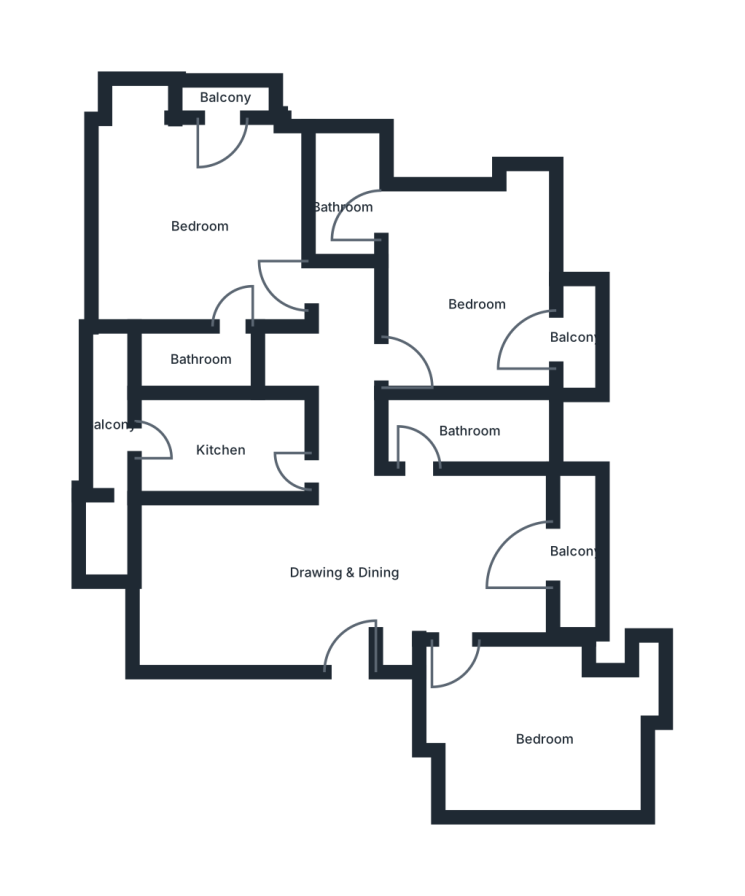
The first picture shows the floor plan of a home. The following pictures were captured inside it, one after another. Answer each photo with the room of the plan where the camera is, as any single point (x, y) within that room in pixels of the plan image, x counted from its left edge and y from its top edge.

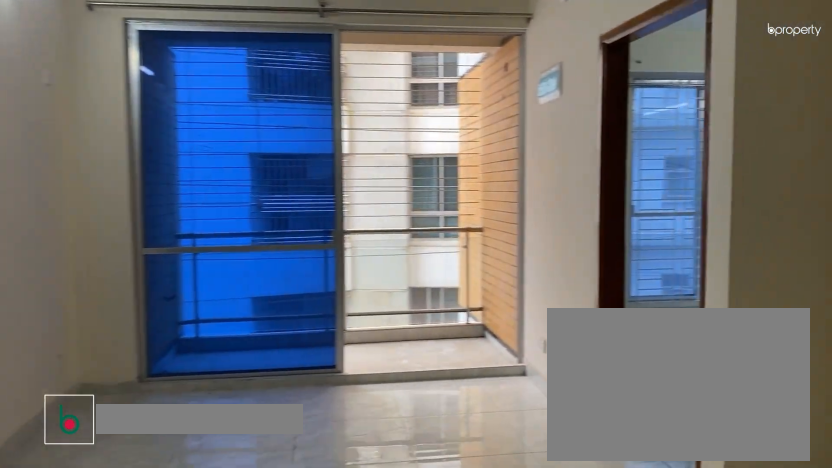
(348, 573)
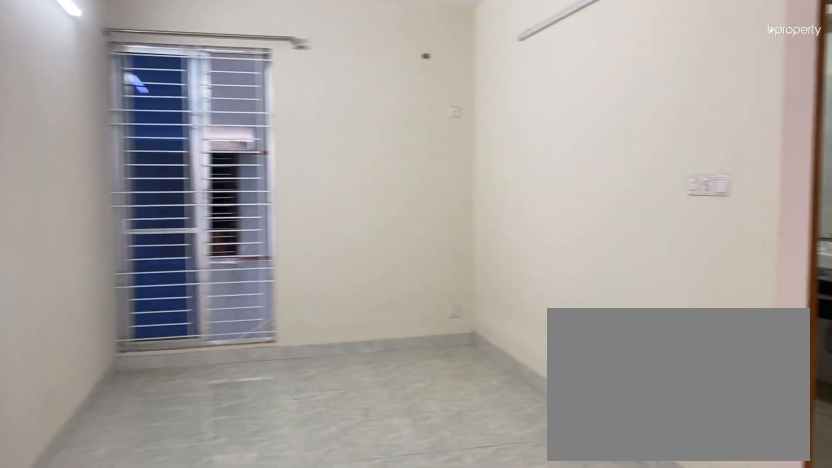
(348, 573)
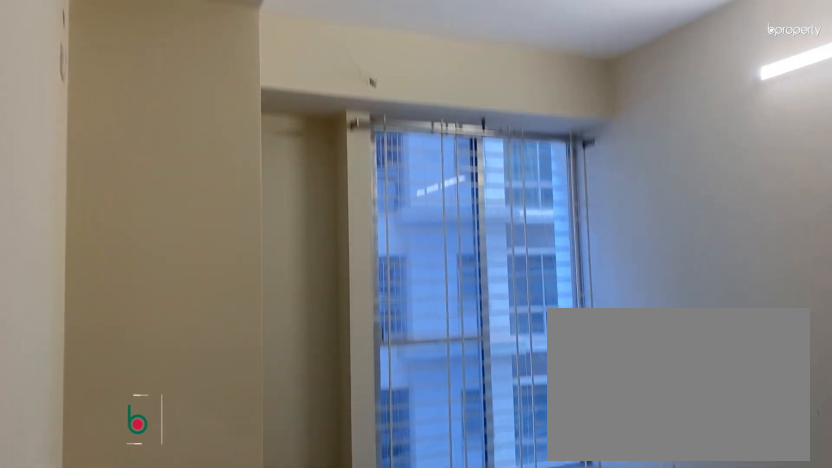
(545, 740)
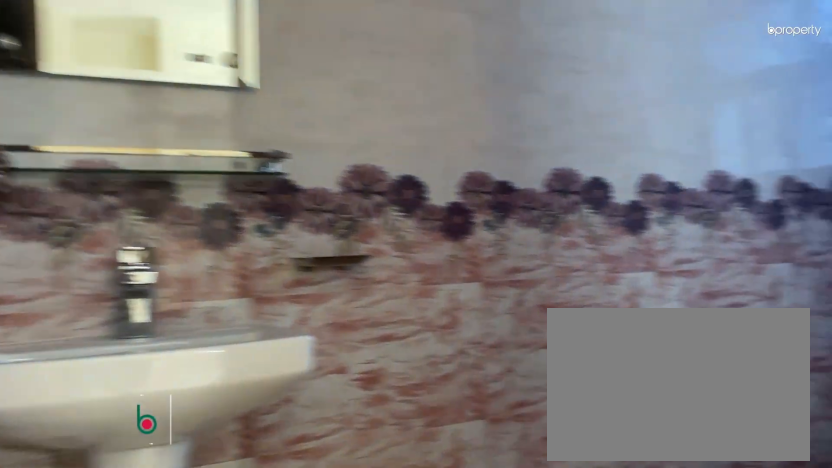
(470, 431)
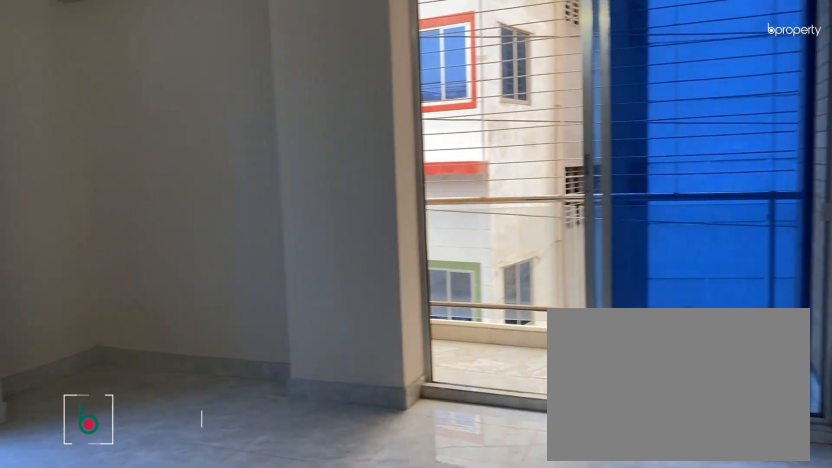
(481, 306)
